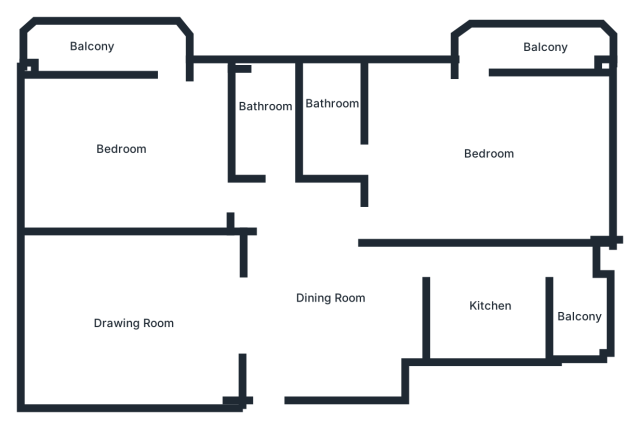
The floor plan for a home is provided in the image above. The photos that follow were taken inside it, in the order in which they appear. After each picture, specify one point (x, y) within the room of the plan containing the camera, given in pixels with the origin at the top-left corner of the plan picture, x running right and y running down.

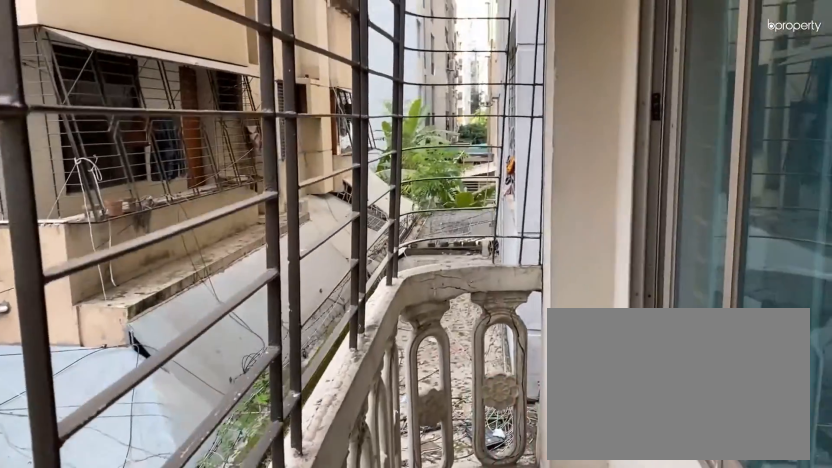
(524, 43)
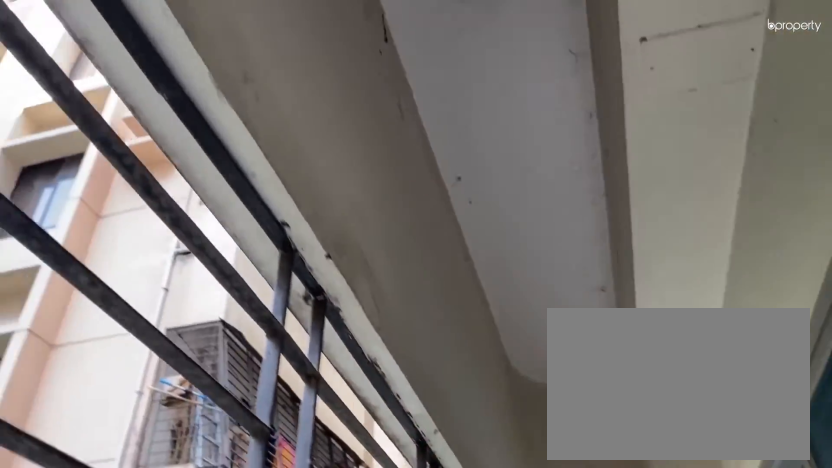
(524, 43)
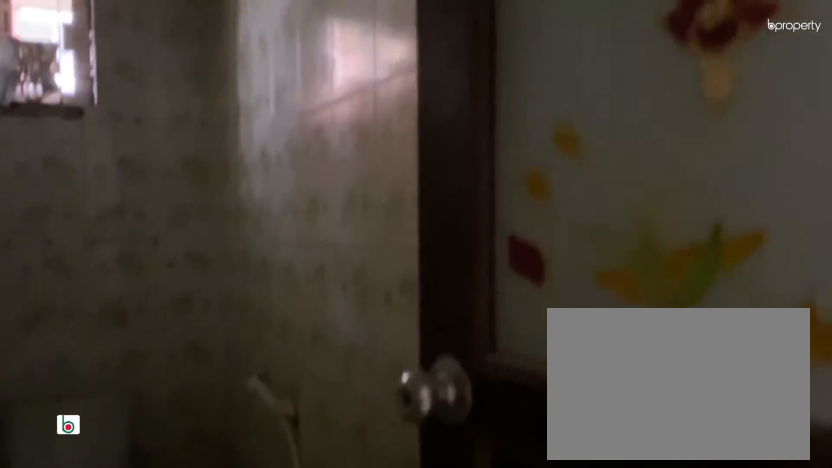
(259, 111)
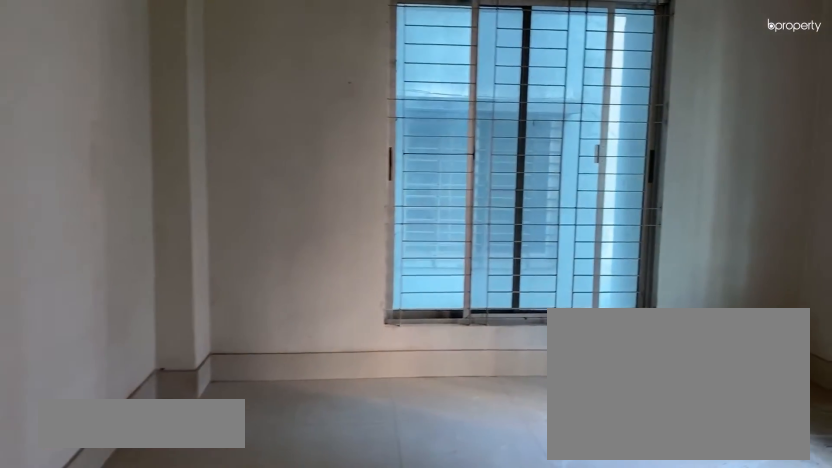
(113, 139)
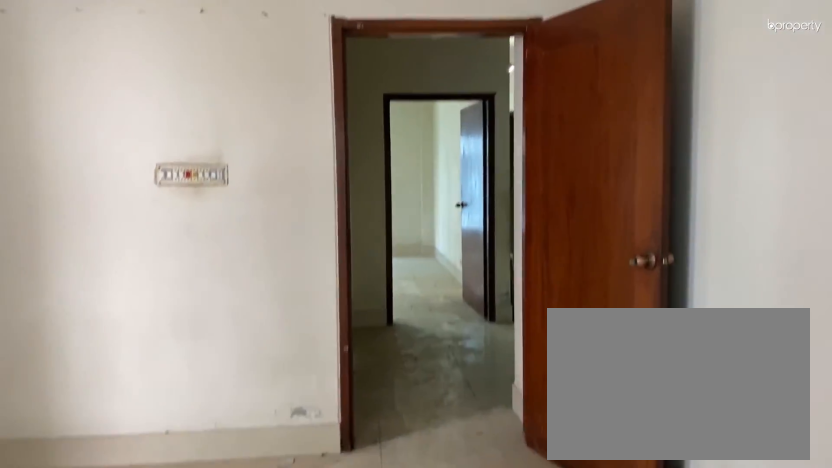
(113, 139)
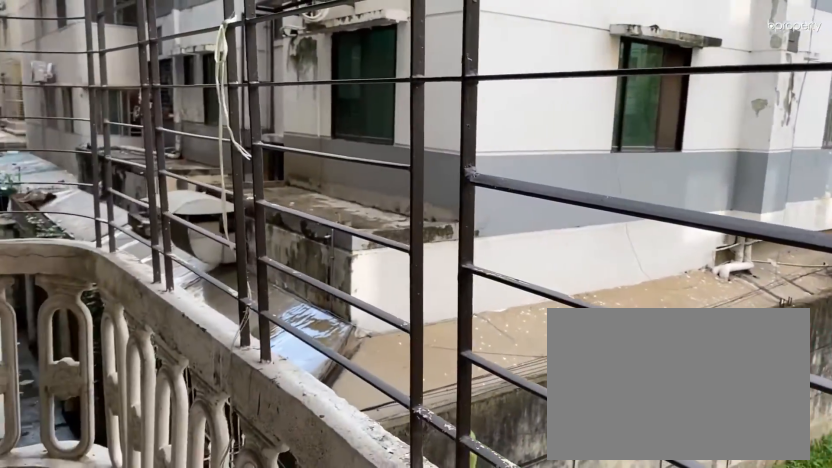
(101, 44)
